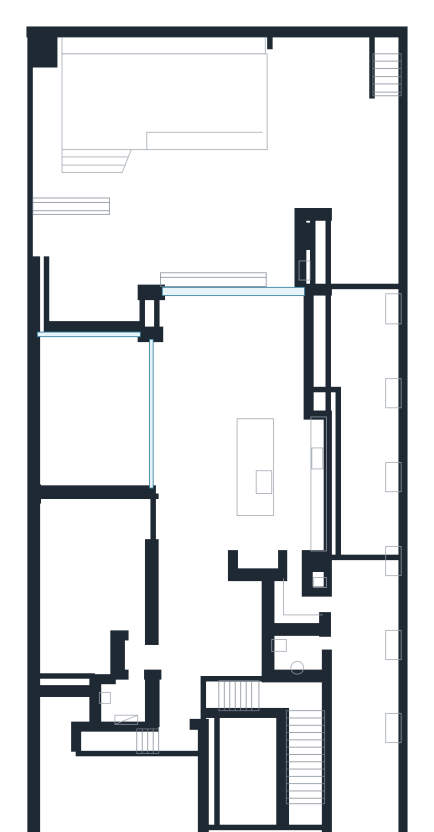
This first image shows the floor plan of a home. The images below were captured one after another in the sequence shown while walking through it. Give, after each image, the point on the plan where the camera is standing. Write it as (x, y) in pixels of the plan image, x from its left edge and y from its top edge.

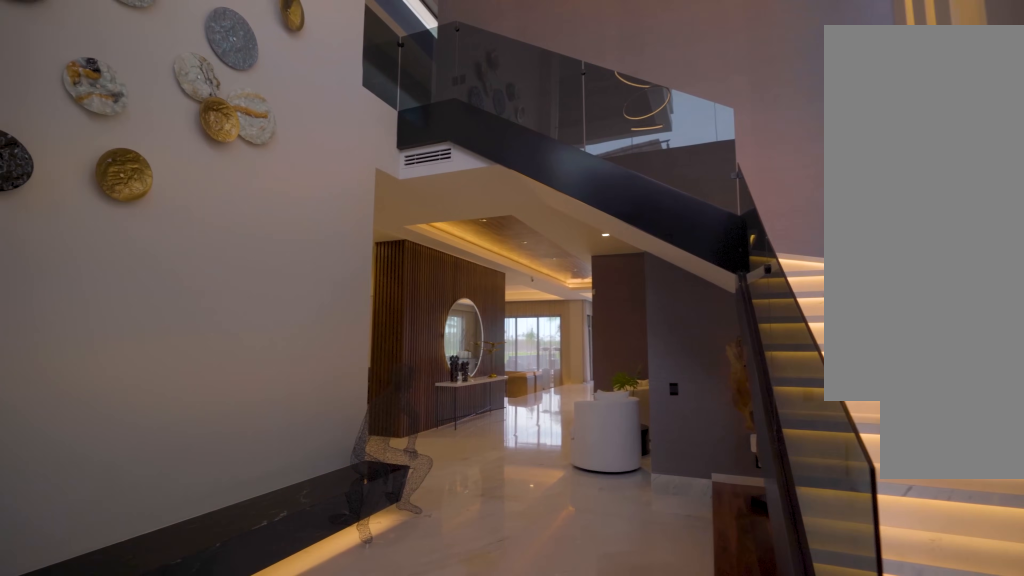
(264, 800)
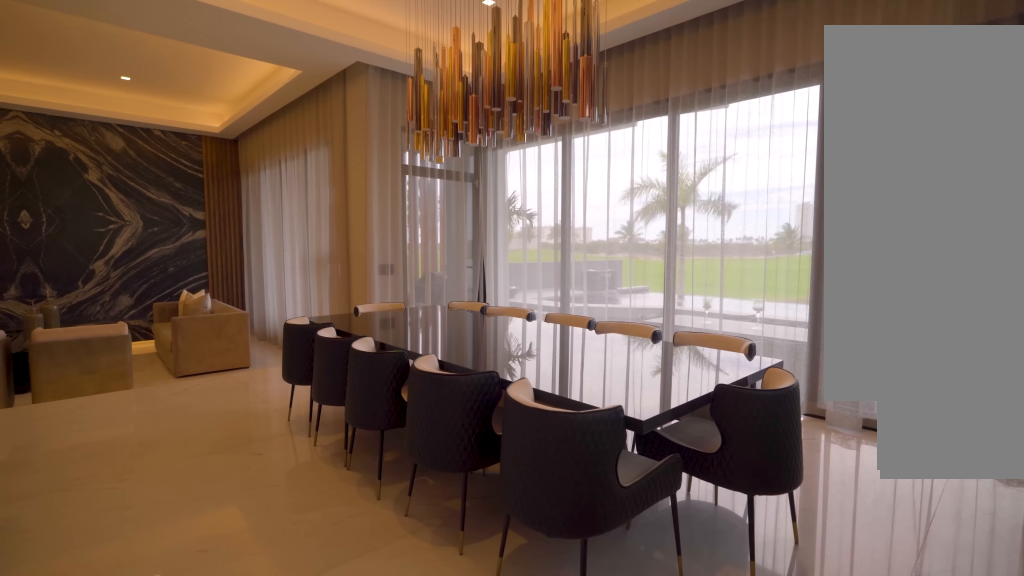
(267, 398)
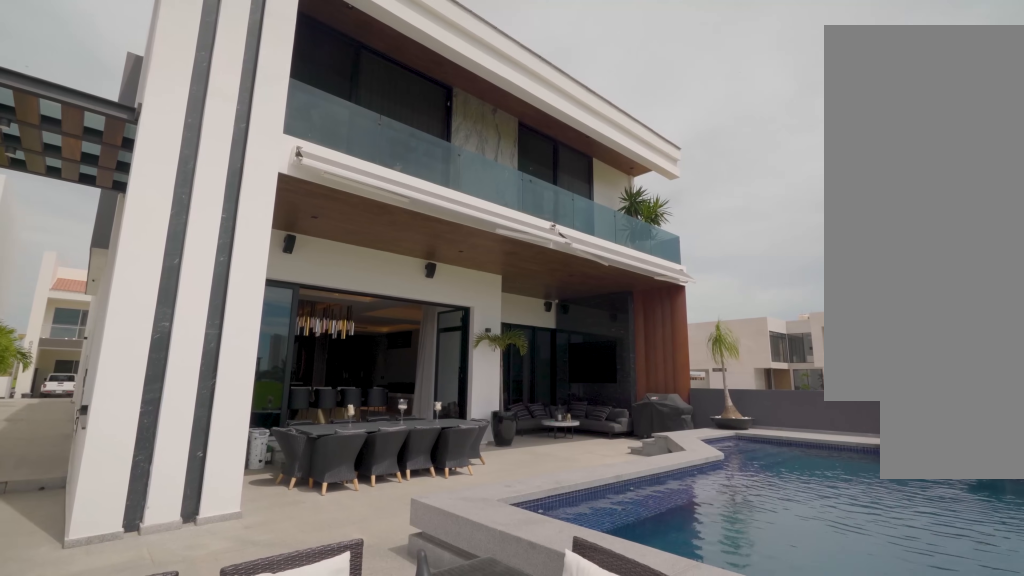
(343, 109)
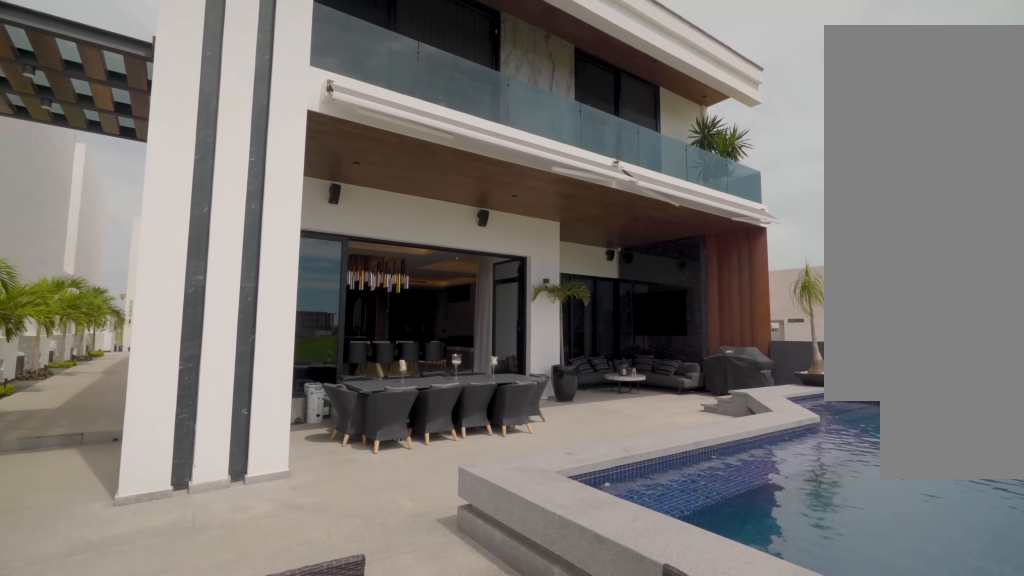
(315, 109)
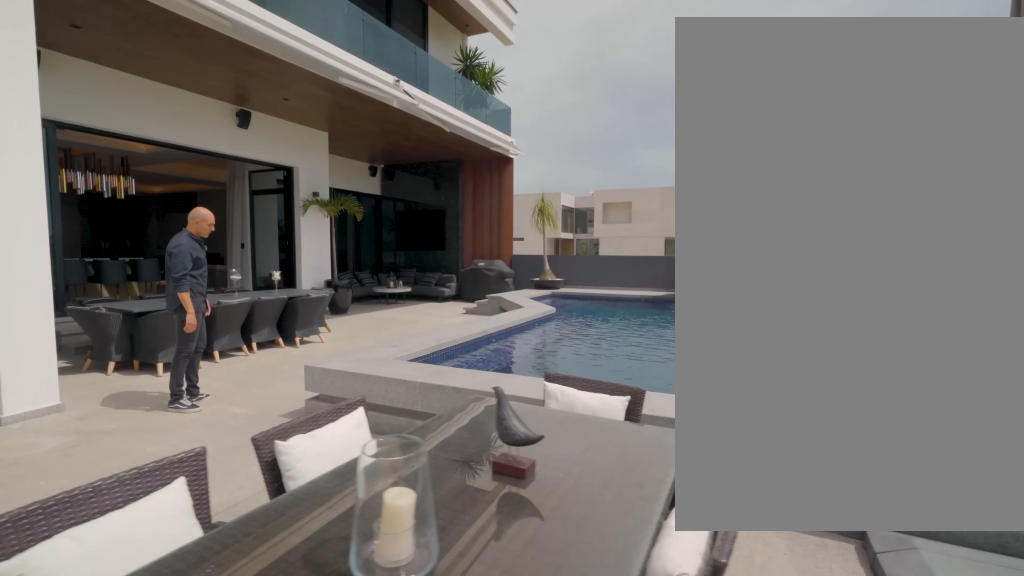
(343, 171)
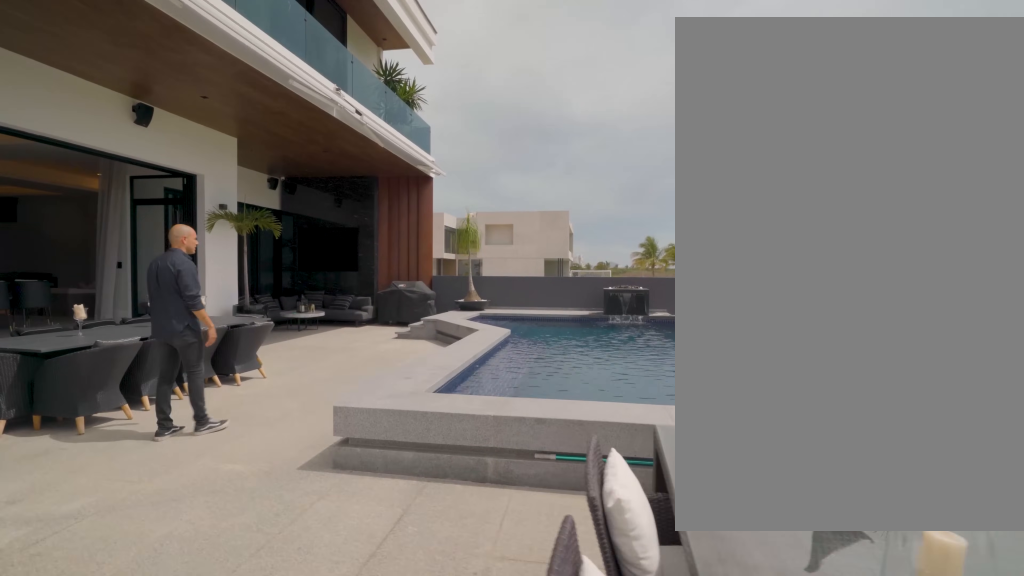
(304, 182)
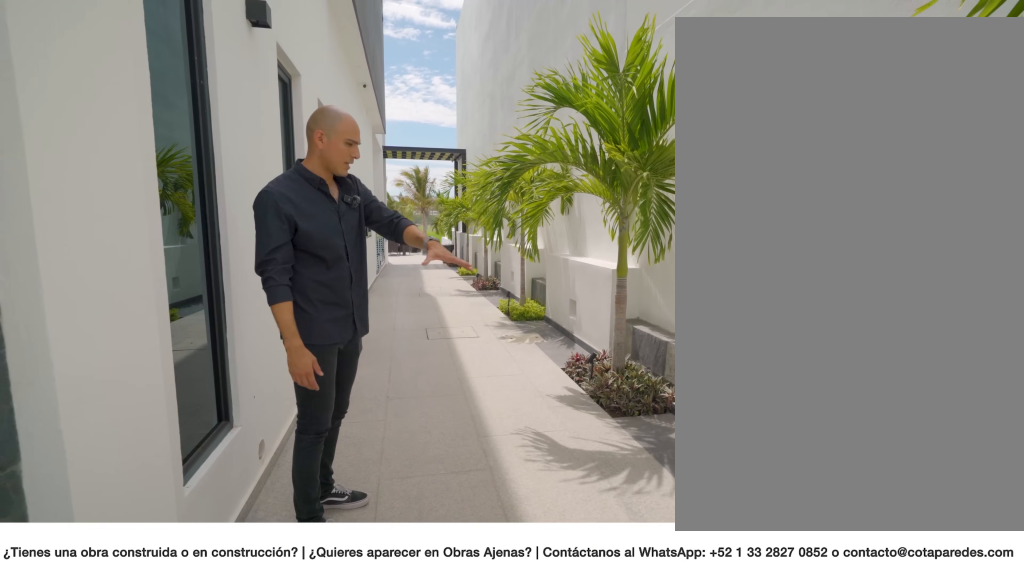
(359, 762)
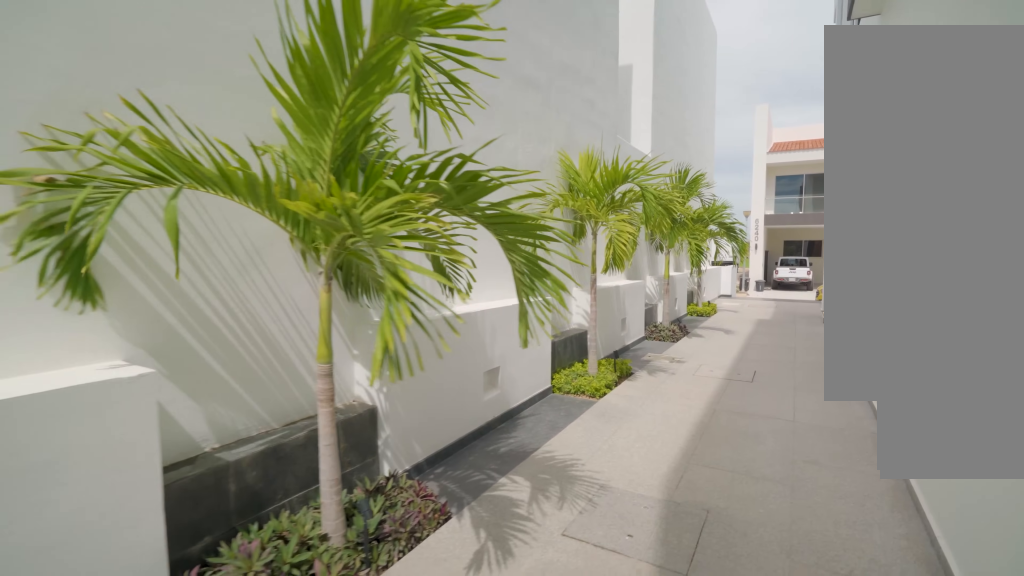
(365, 532)
